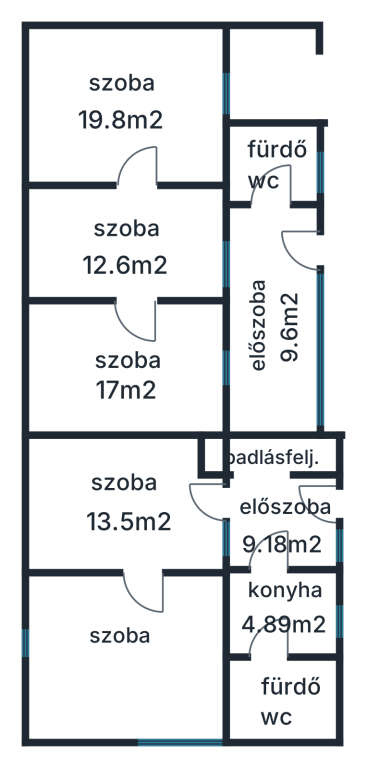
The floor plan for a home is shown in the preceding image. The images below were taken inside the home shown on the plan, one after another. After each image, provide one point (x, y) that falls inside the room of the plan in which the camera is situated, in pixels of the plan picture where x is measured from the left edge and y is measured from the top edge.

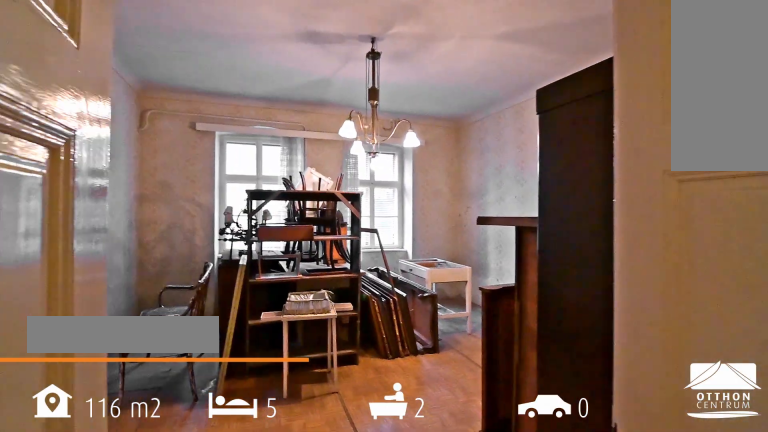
(131, 663)
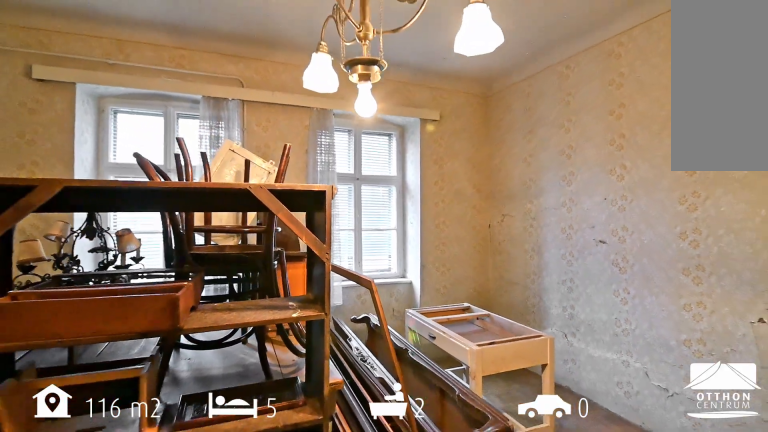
(130, 663)
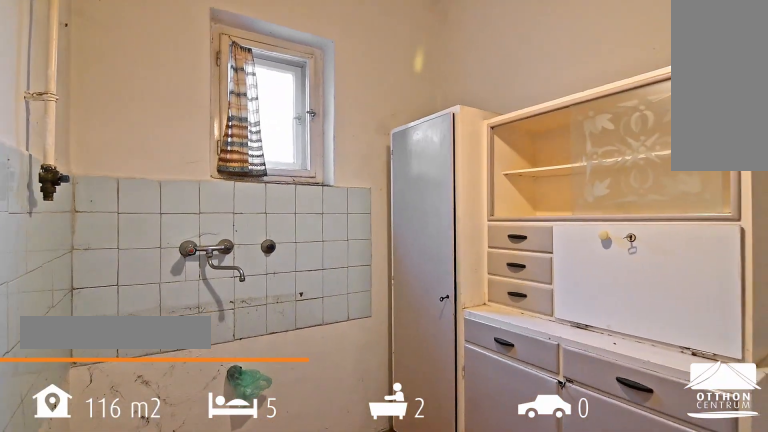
(292, 618)
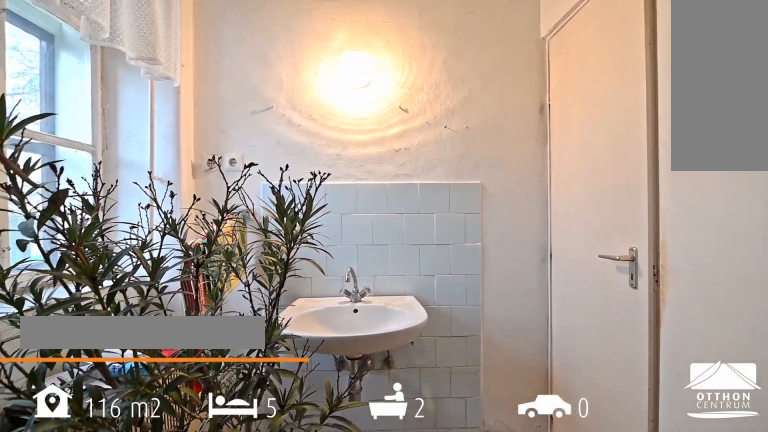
(292, 699)
